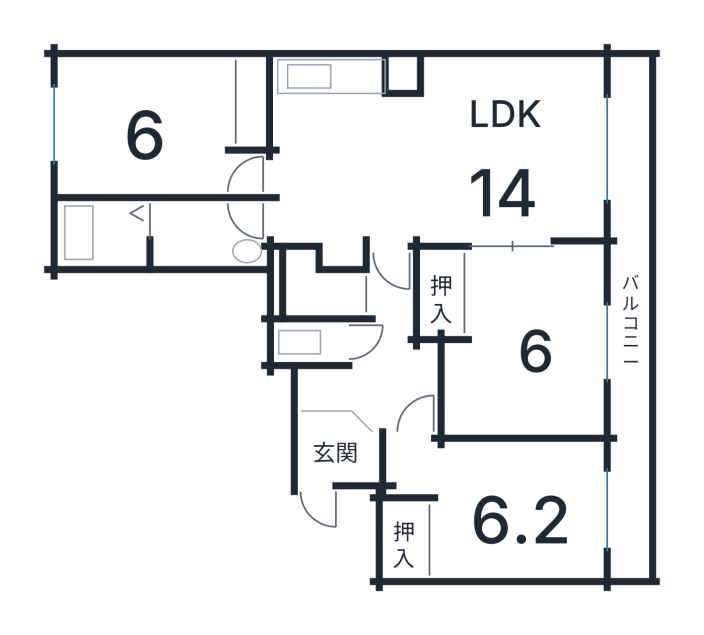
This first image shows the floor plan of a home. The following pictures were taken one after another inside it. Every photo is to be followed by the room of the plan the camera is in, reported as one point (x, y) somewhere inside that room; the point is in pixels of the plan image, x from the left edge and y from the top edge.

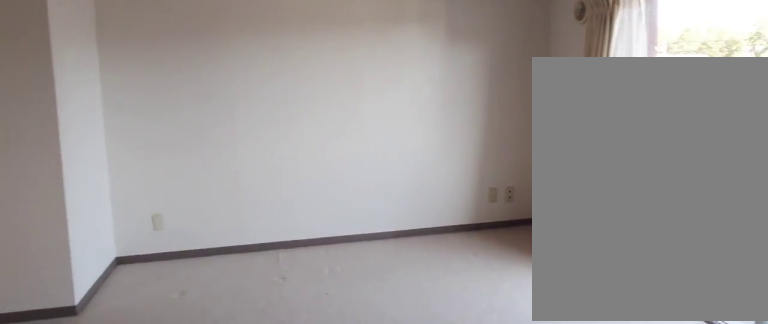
(415, 155)
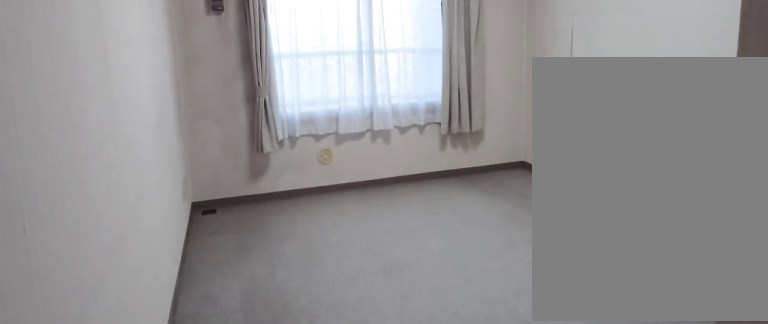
(139, 120)
